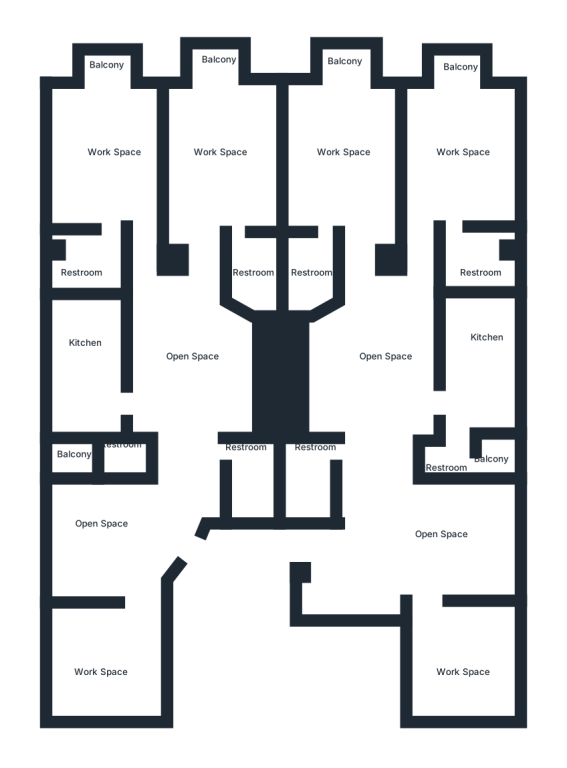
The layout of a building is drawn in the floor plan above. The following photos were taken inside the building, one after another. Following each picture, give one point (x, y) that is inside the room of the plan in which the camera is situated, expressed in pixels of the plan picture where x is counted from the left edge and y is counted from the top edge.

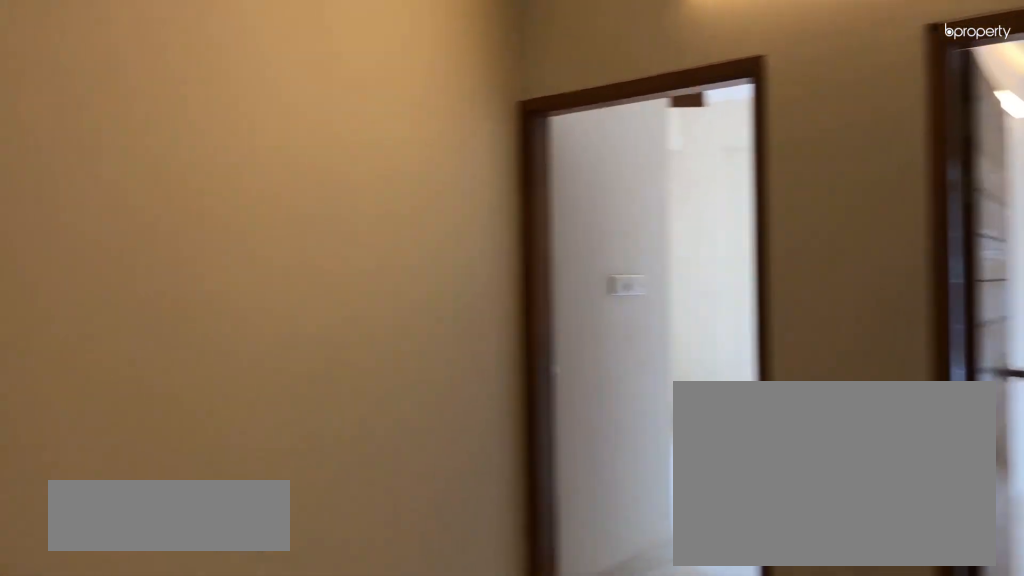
(188, 380)
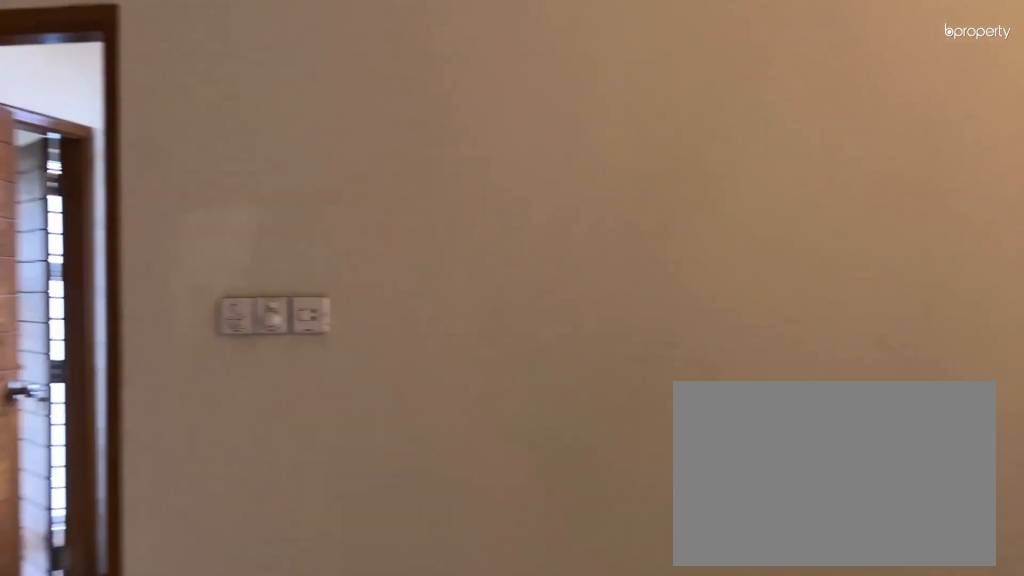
(188, 380)
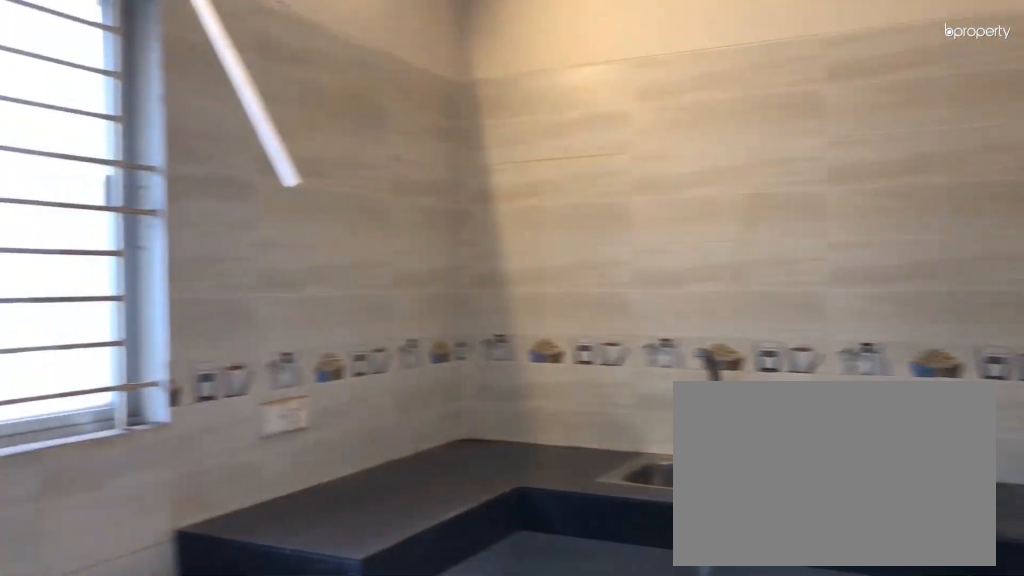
(89, 360)
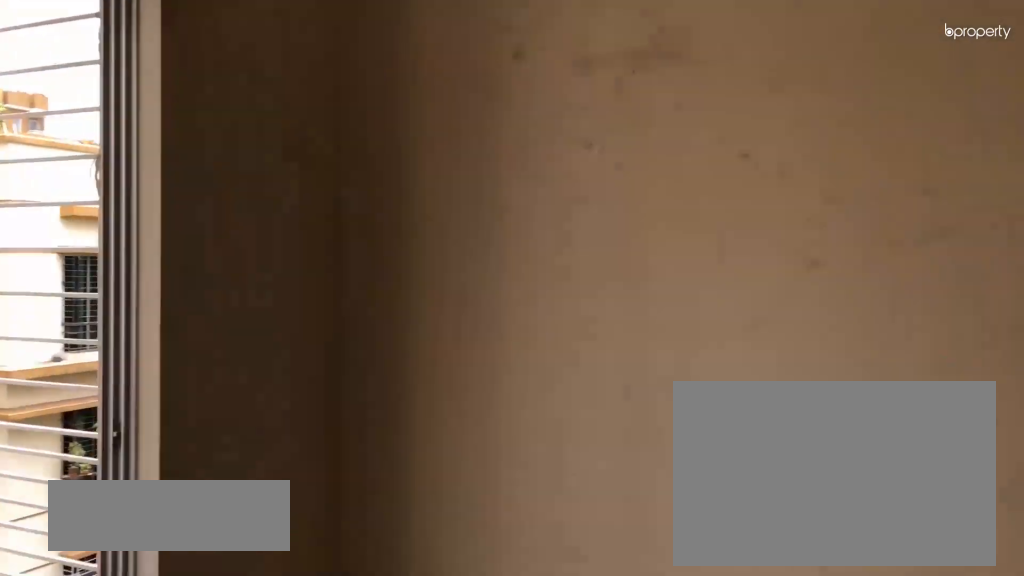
(224, 152)
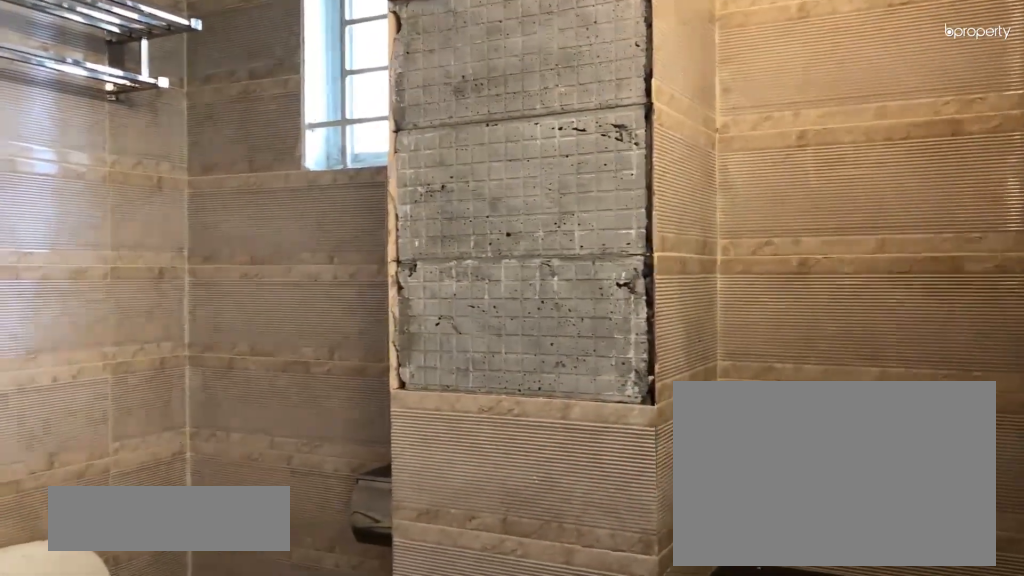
(89, 259)
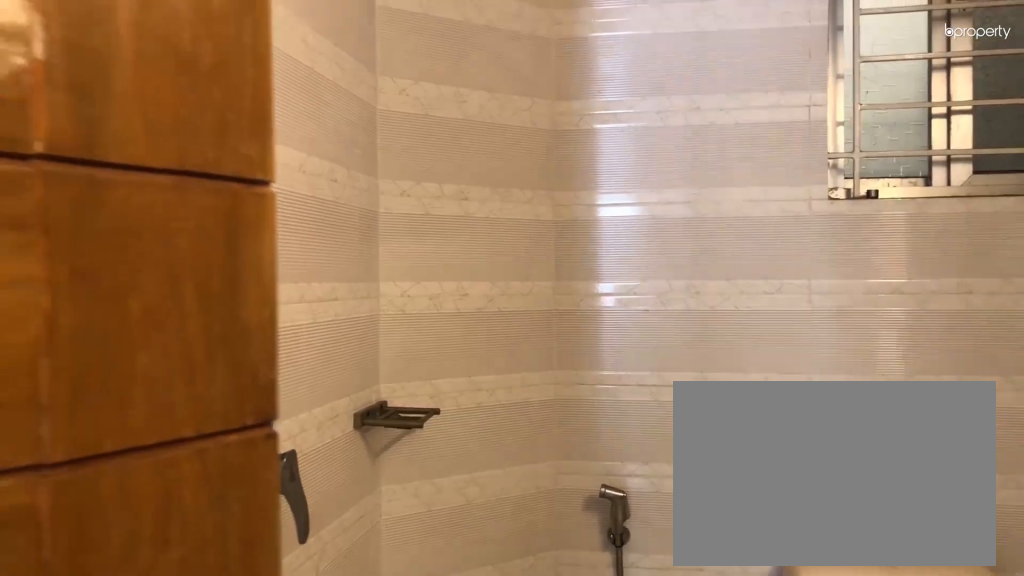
(311, 268)
